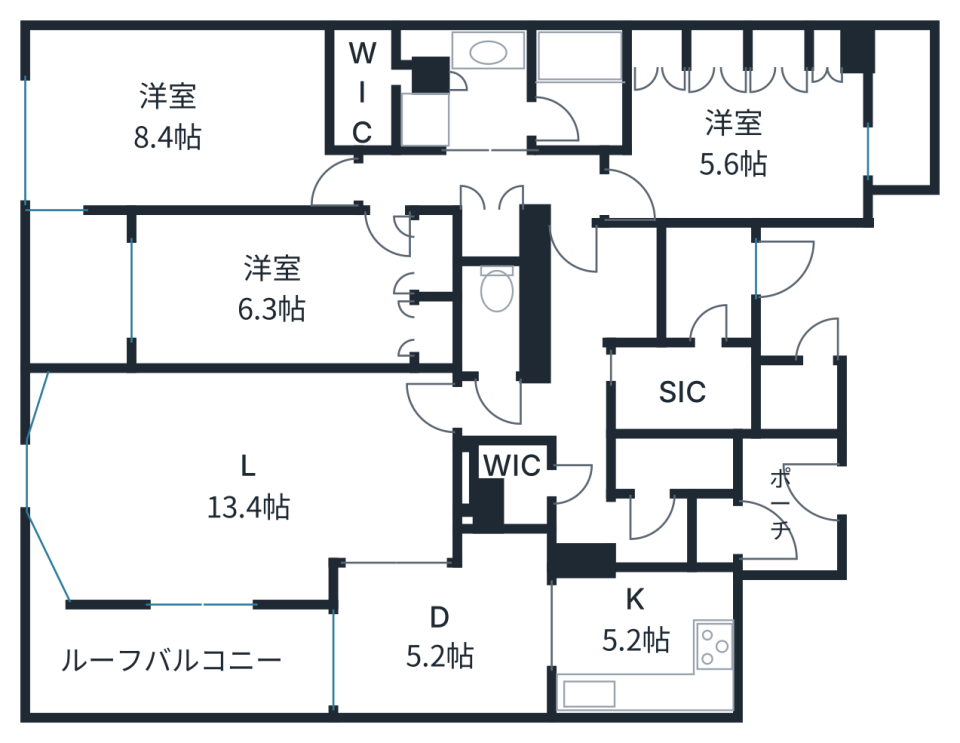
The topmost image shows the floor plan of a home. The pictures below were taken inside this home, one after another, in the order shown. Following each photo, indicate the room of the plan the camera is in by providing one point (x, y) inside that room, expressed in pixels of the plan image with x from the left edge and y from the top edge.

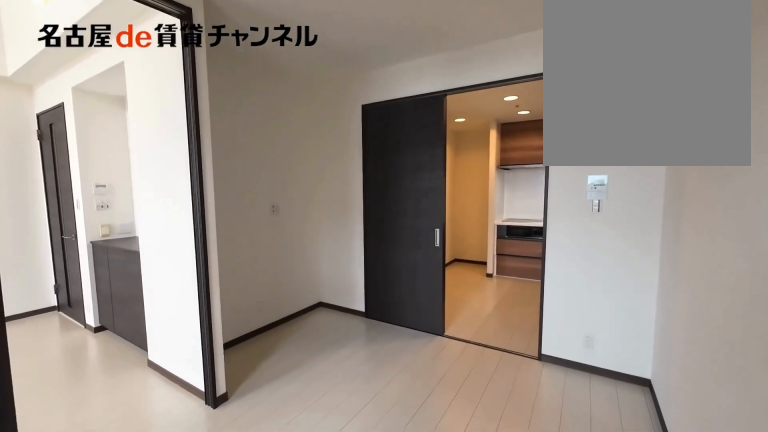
(447, 632)
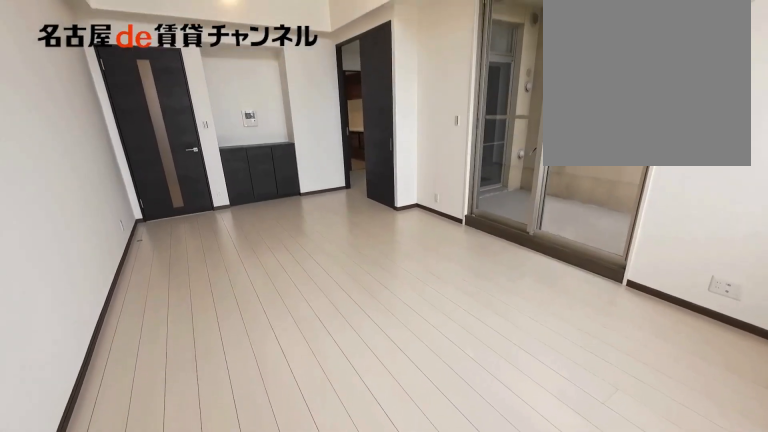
(240, 480)
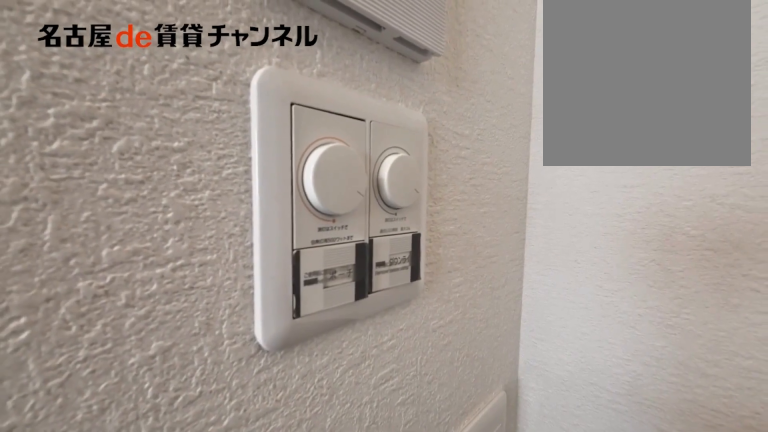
(240, 480)
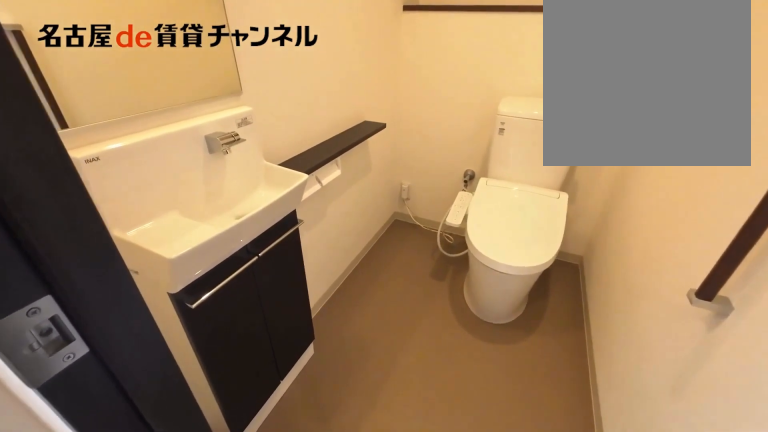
(490, 320)
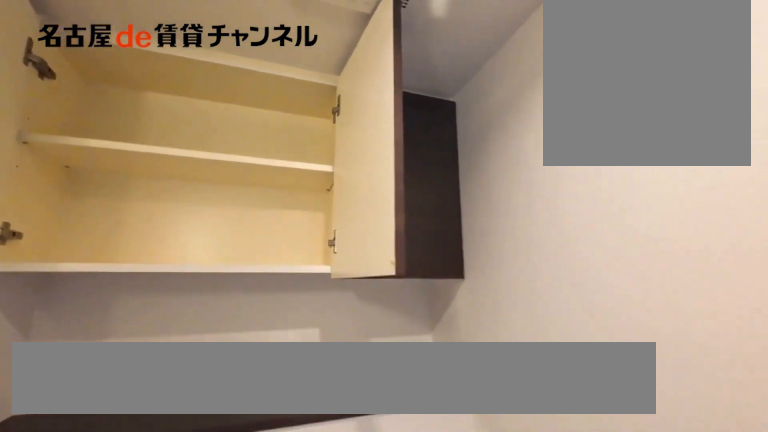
(490, 320)
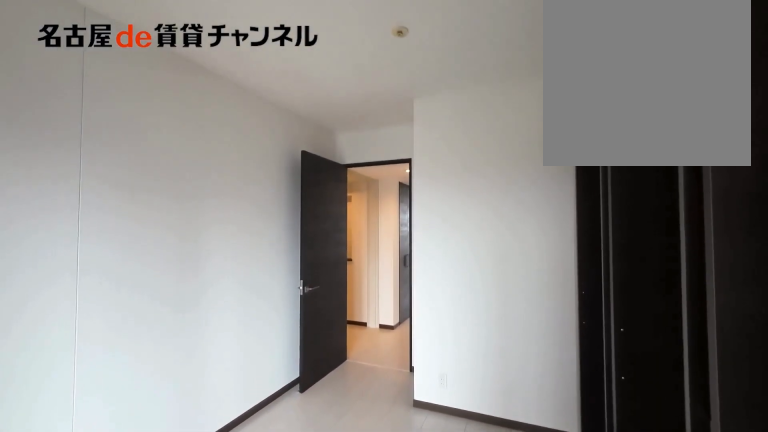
(741, 144)
